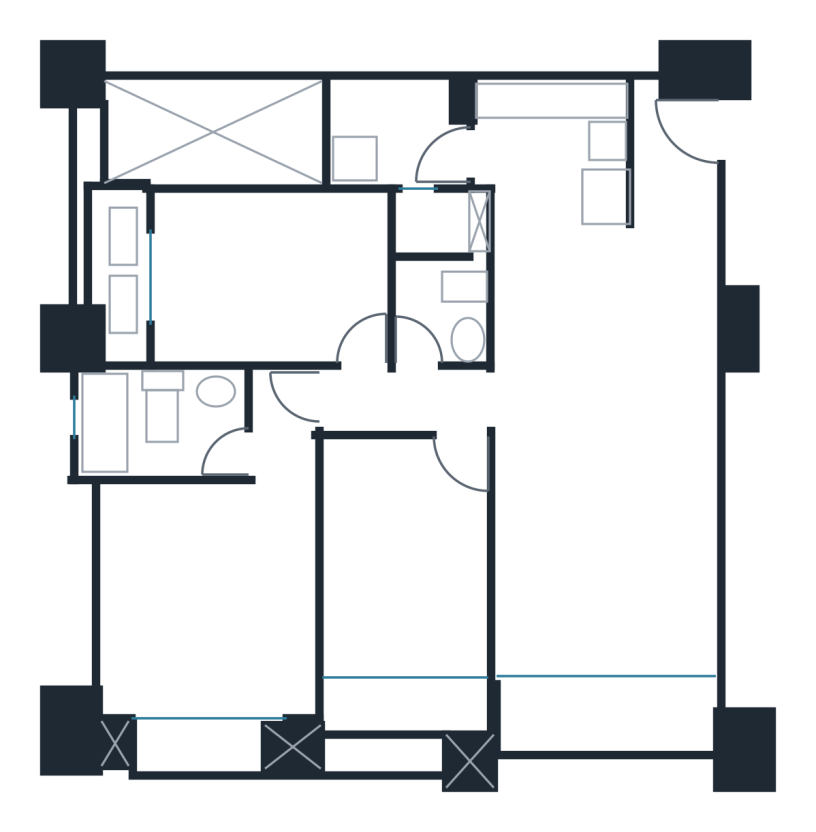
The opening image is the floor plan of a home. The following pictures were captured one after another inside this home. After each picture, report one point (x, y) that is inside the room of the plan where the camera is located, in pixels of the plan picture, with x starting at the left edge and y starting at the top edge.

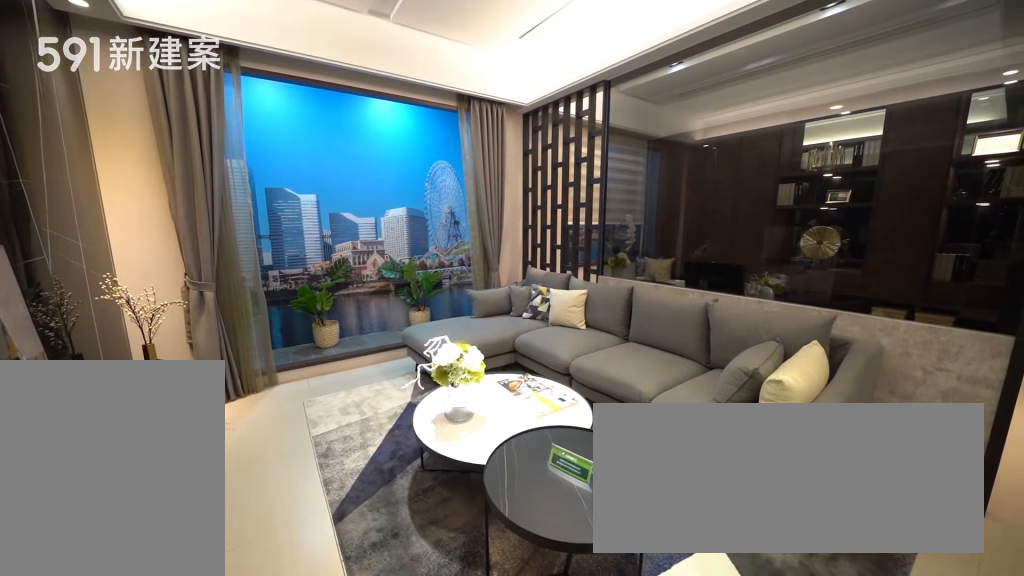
(603, 556)
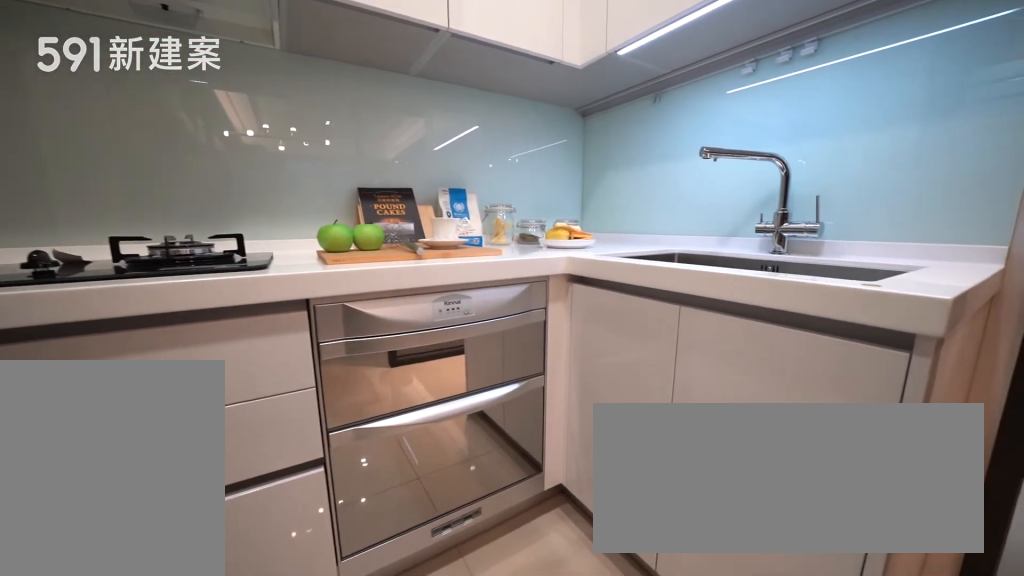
(554, 143)
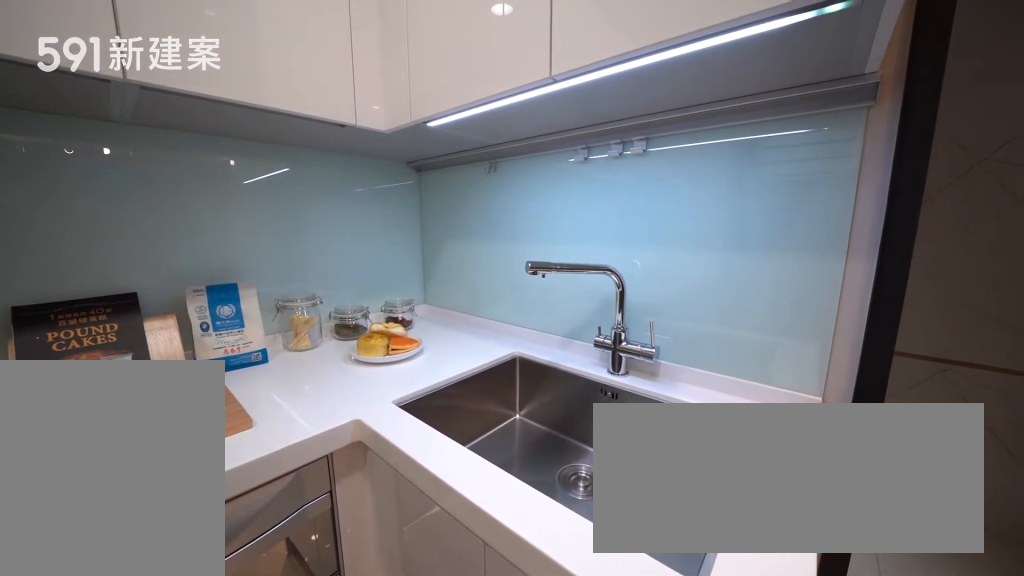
(554, 143)
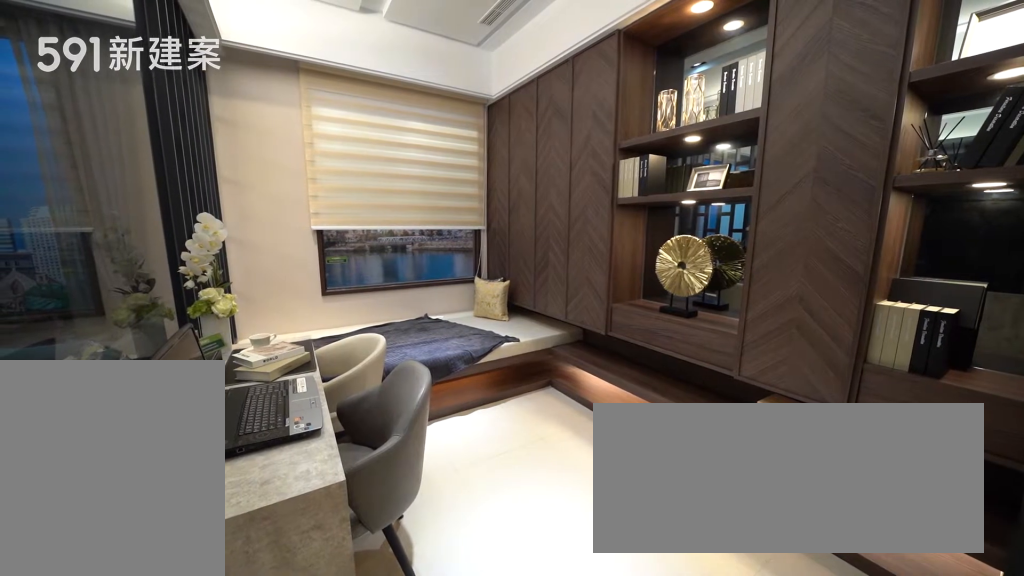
(406, 559)
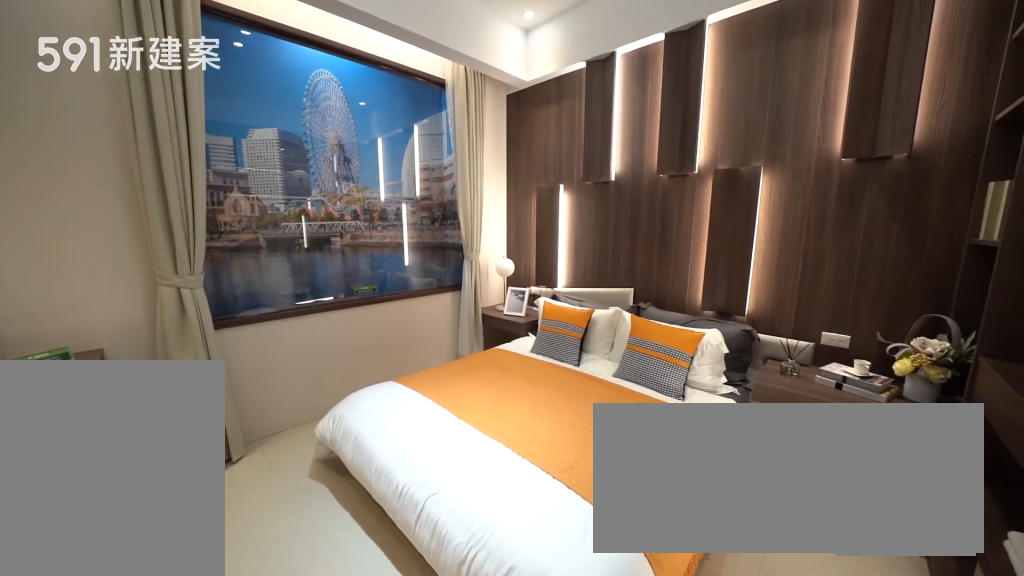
(210, 605)
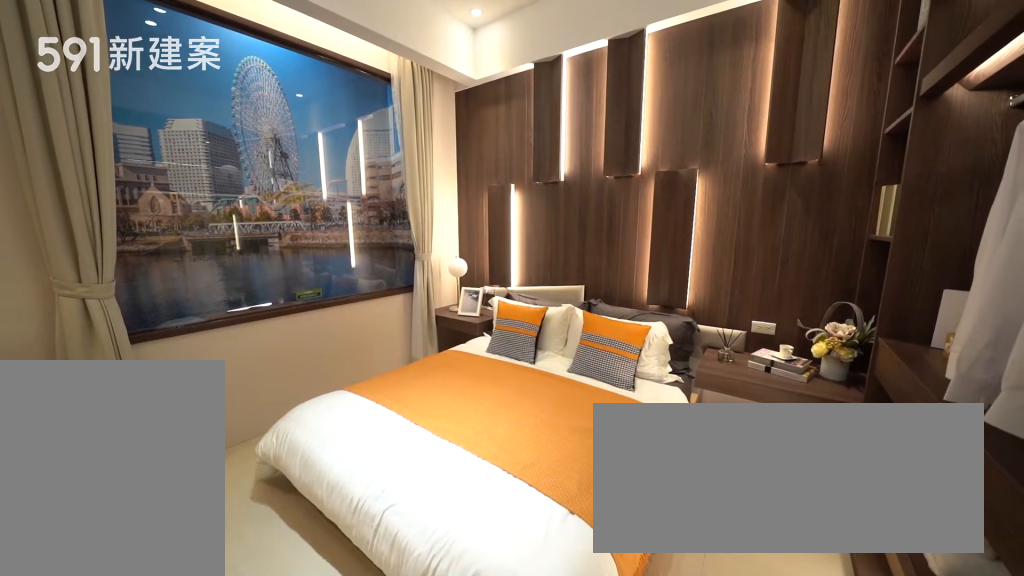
(210, 605)
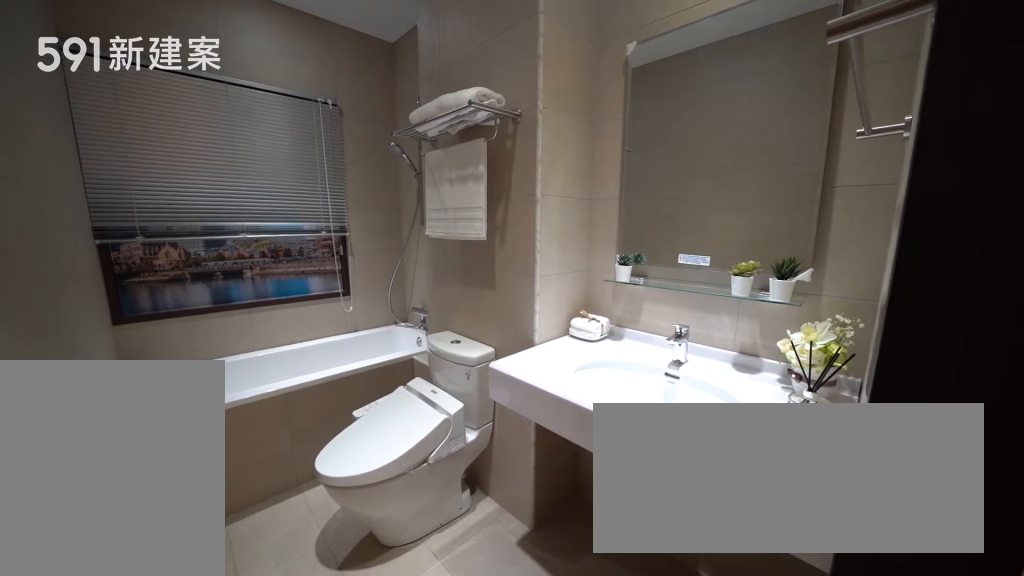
(163, 425)
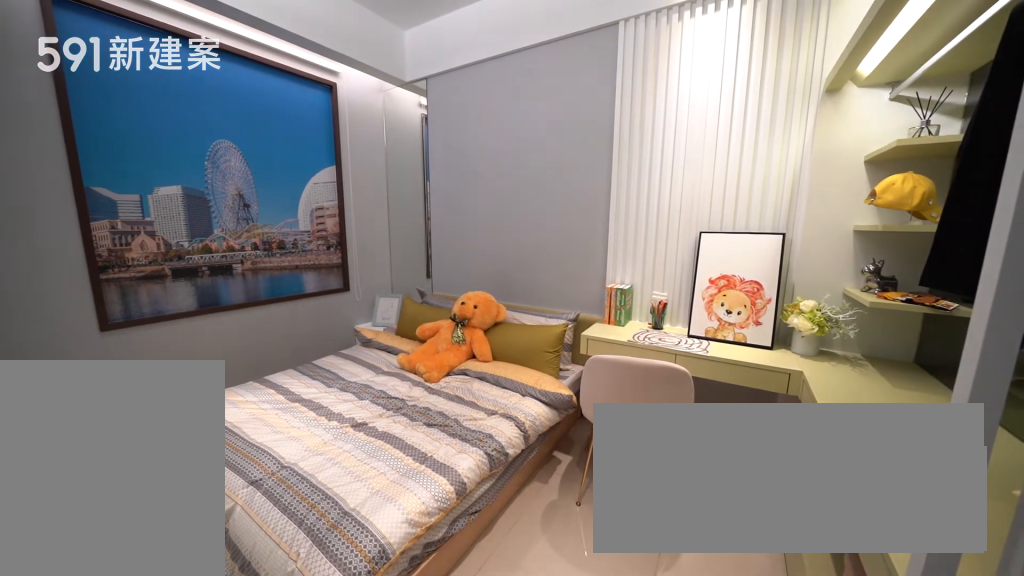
(276, 280)
